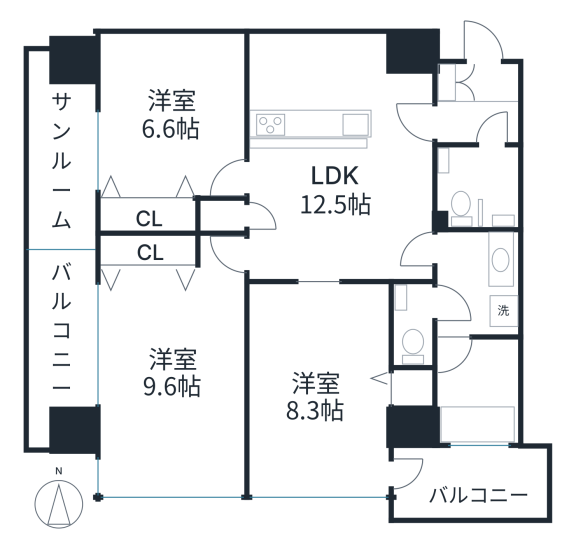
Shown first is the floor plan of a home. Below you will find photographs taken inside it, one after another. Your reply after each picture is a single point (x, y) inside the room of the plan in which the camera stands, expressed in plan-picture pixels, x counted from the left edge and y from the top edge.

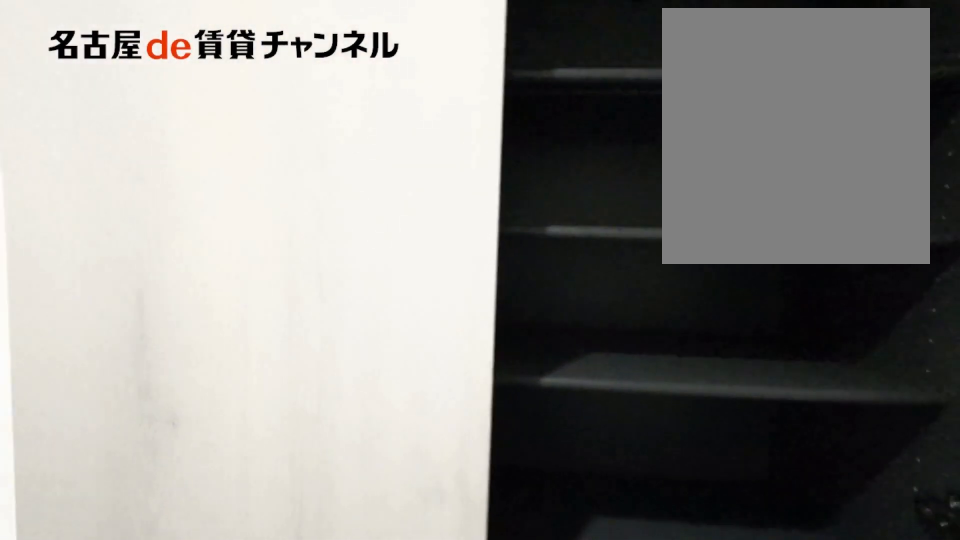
(480, 80)
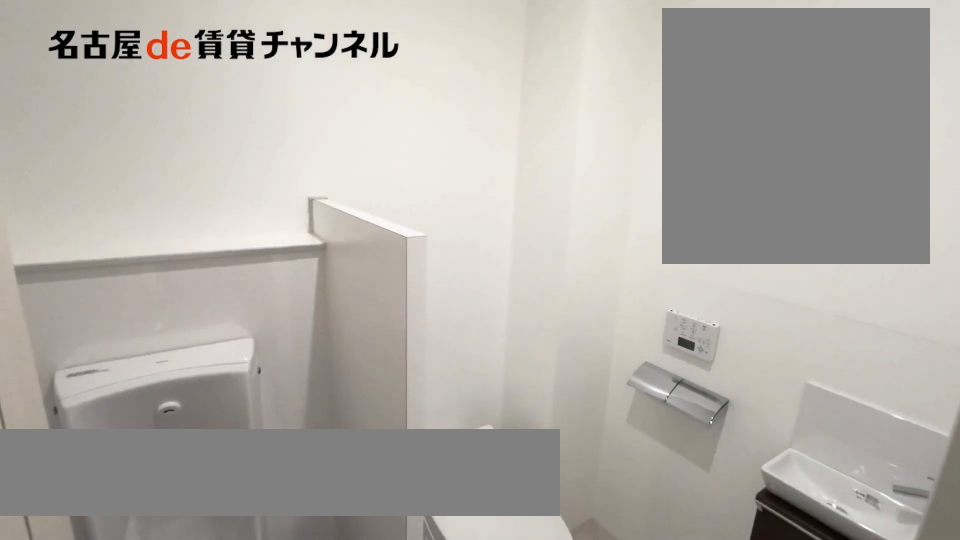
(478, 184)
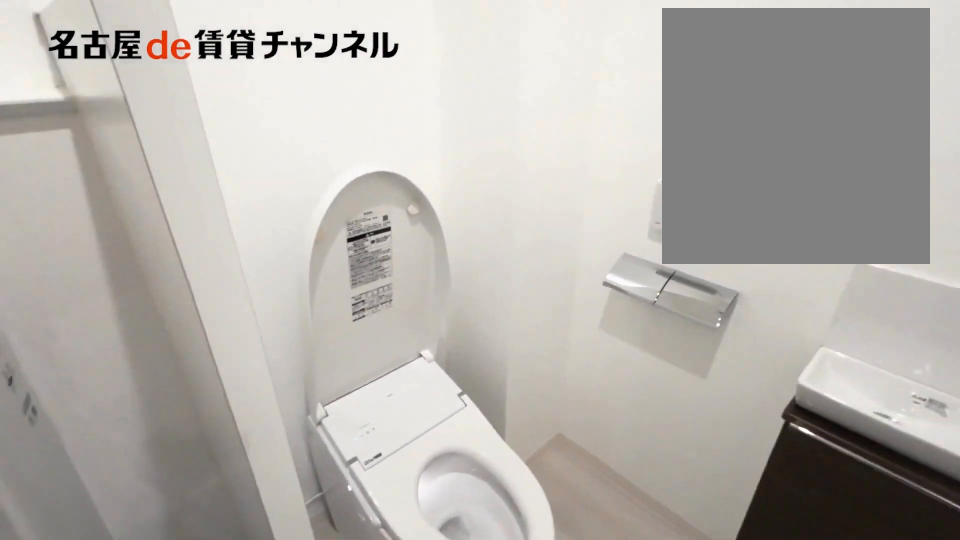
(478, 184)
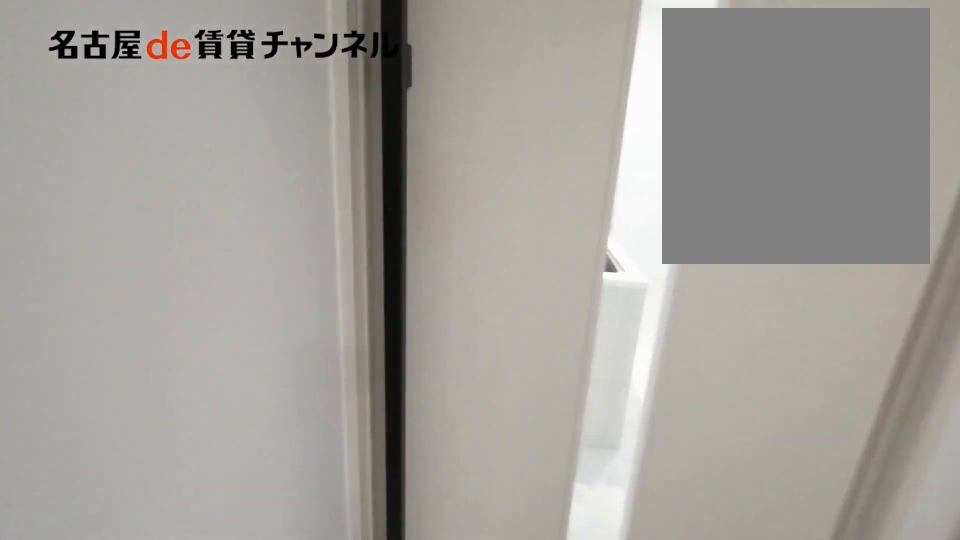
(475, 119)
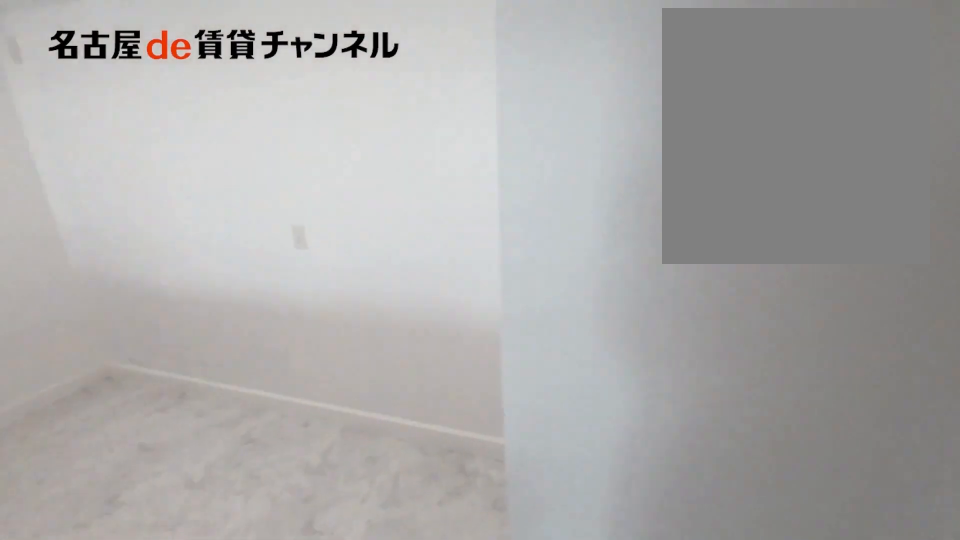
(346, 88)
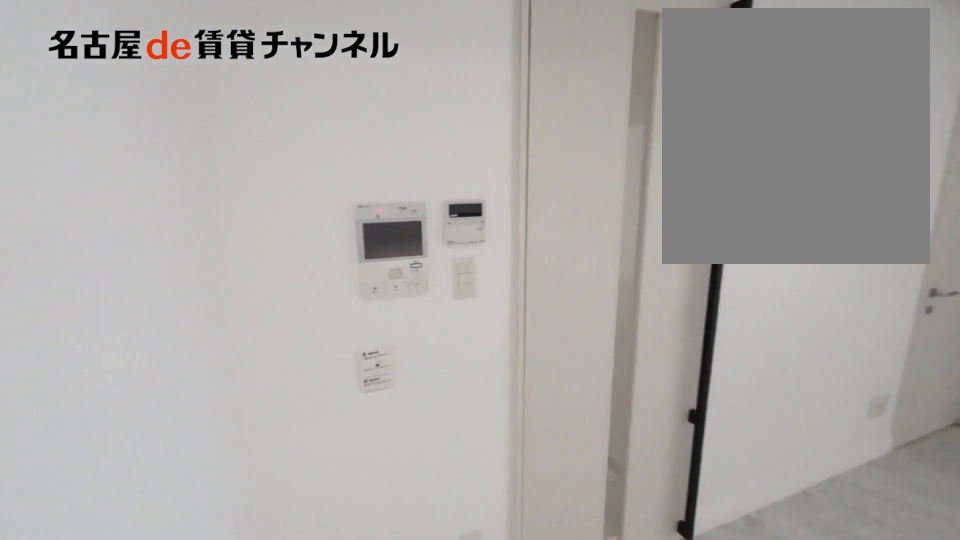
(346, 88)
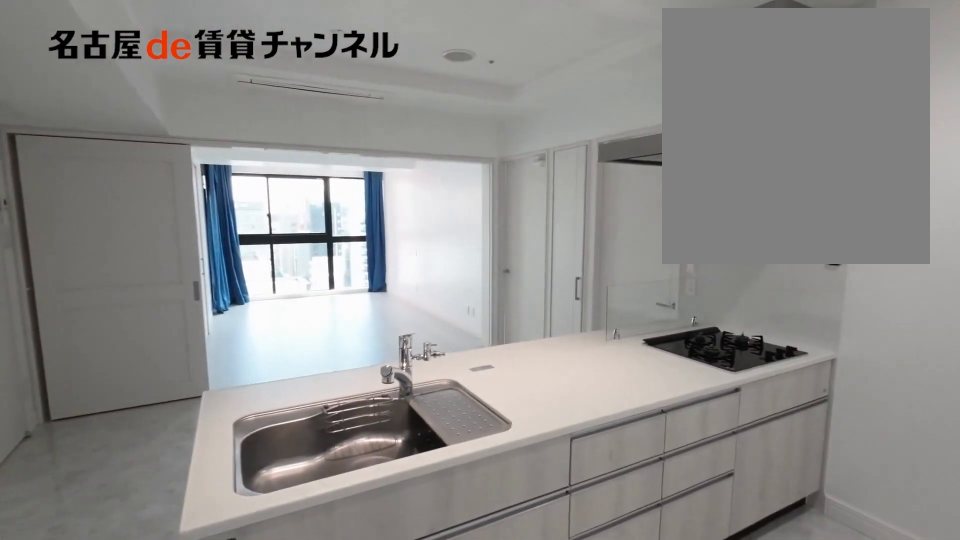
(335, 249)
